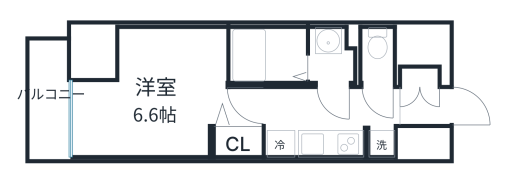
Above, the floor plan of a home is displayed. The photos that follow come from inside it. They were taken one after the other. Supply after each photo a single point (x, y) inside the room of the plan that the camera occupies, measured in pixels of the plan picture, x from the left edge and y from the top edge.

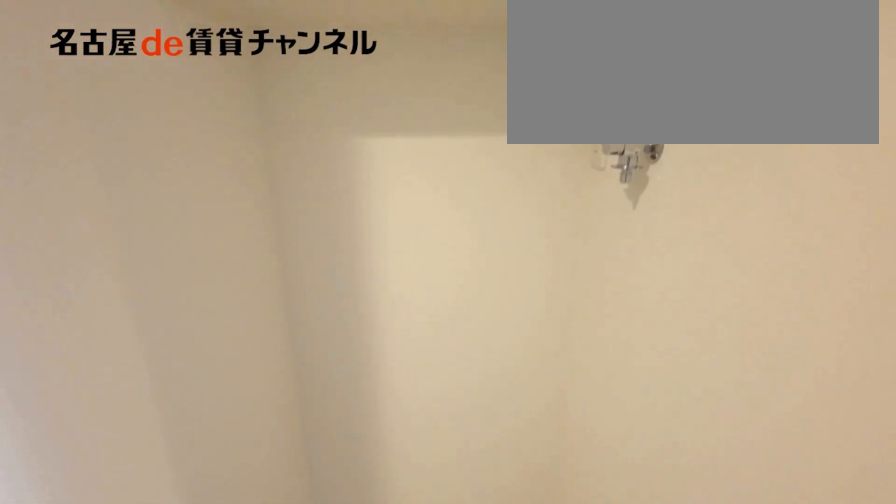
(380, 142)
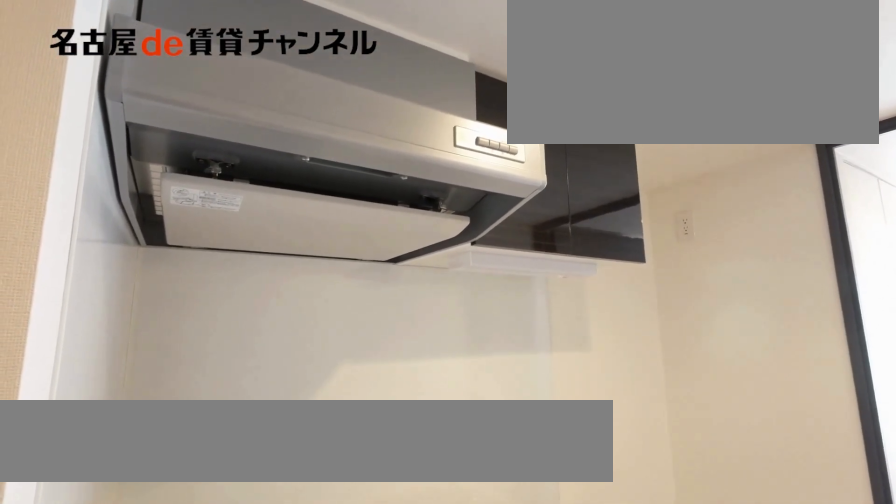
(314, 141)
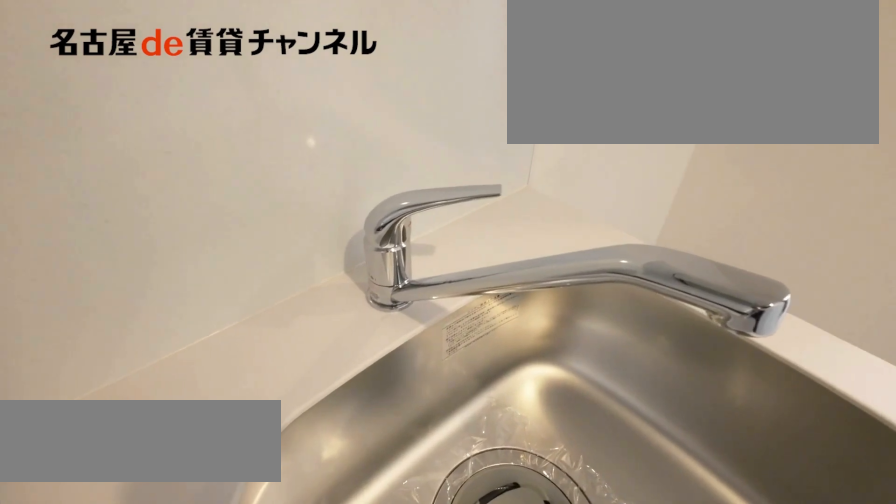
(314, 141)
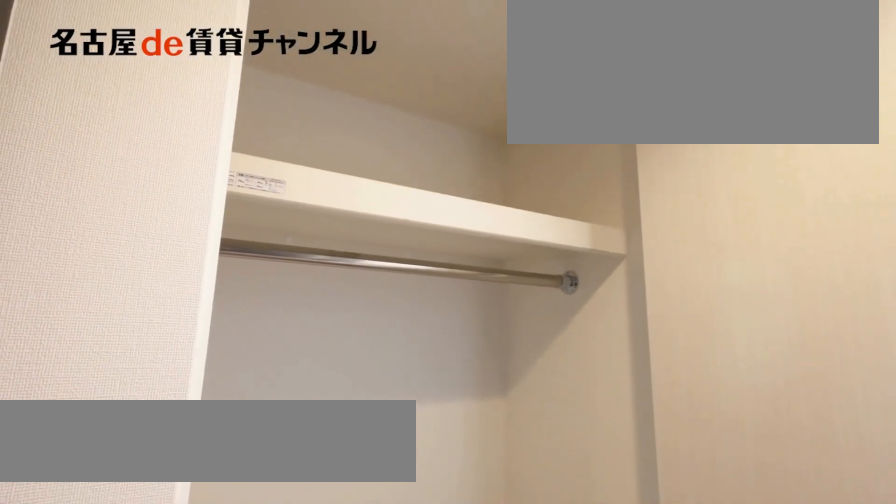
(236, 142)
